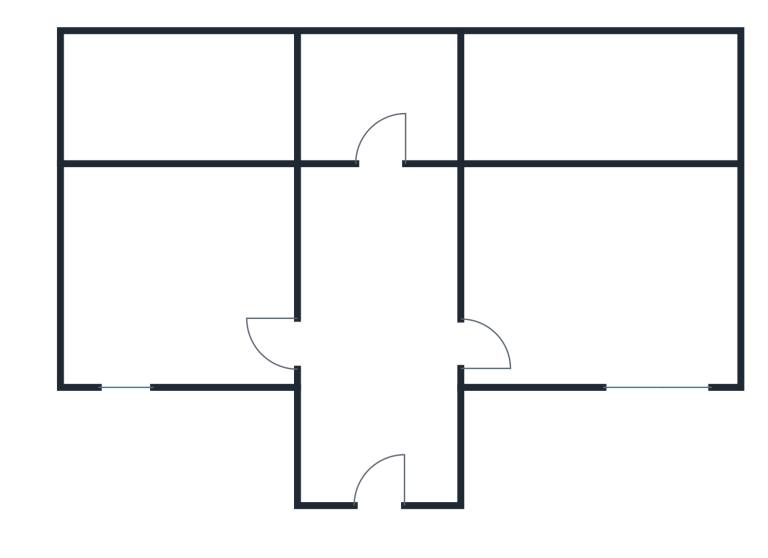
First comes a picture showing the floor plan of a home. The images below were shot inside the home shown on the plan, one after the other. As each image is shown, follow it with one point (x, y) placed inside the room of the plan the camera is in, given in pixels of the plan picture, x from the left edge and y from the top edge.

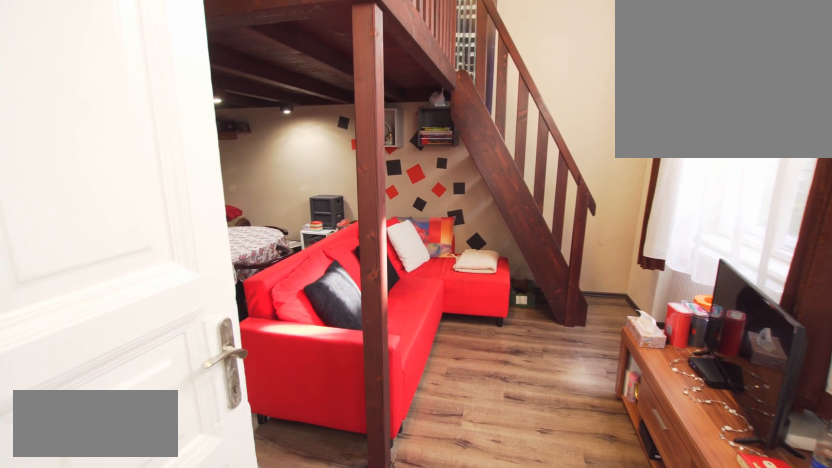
(597, 277)
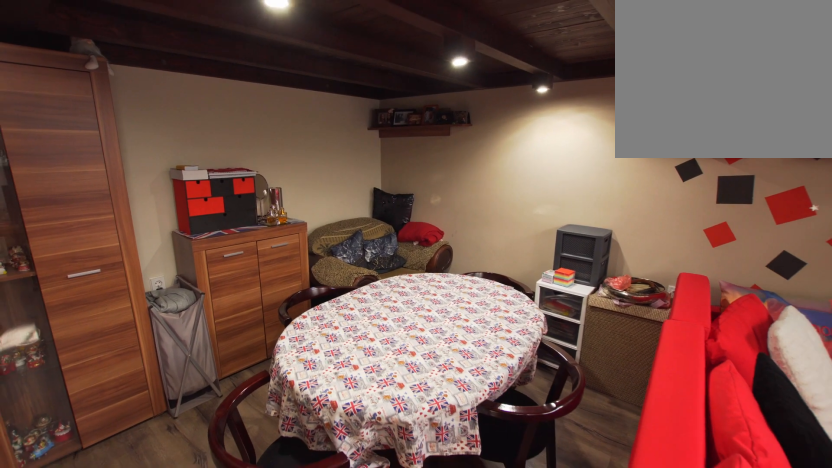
(597, 277)
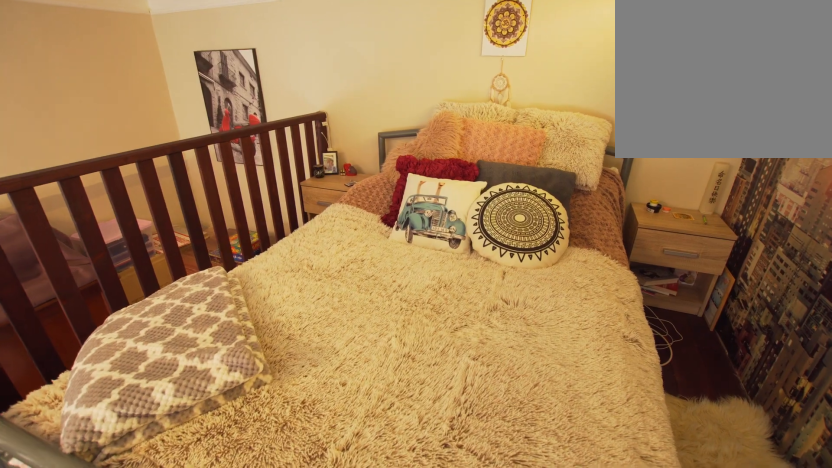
(596, 100)
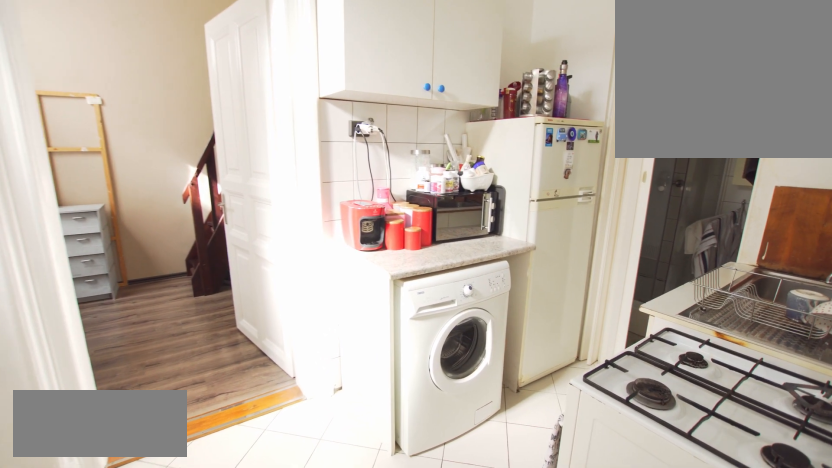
(378, 277)
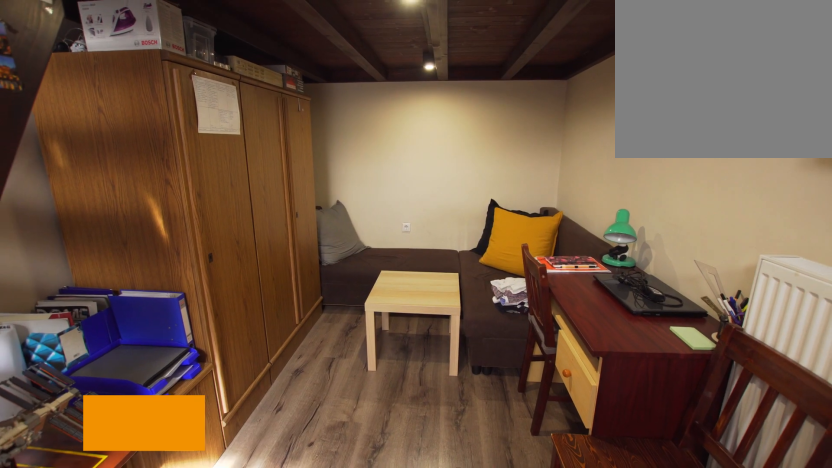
(174, 278)
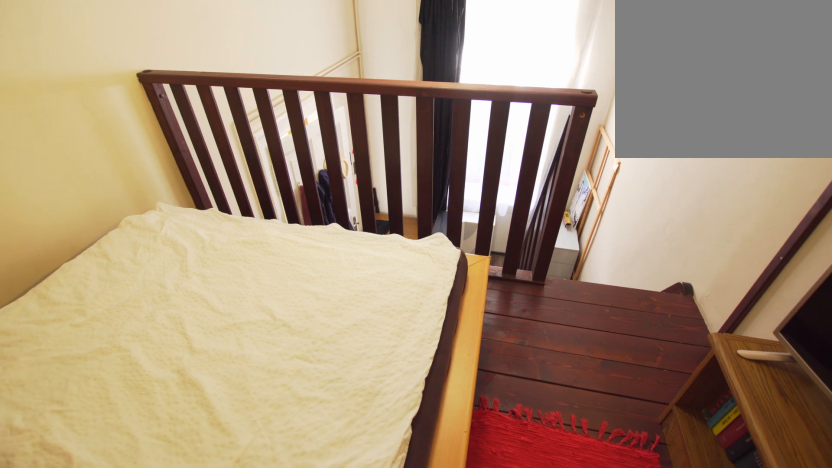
(174, 96)
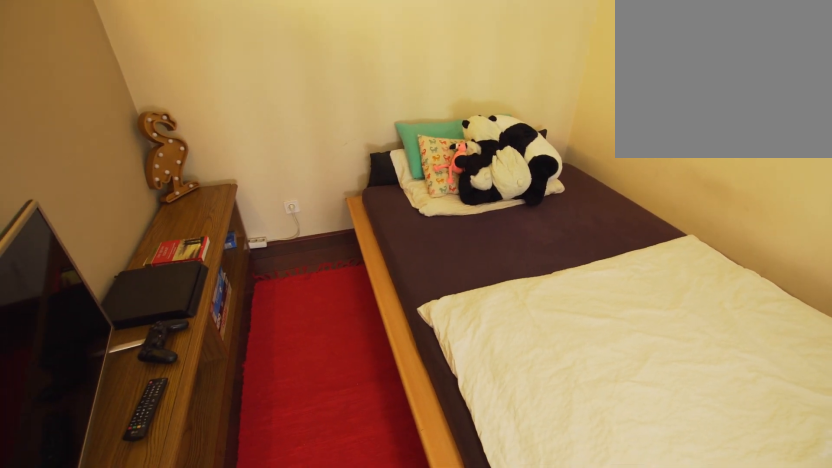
(174, 96)
